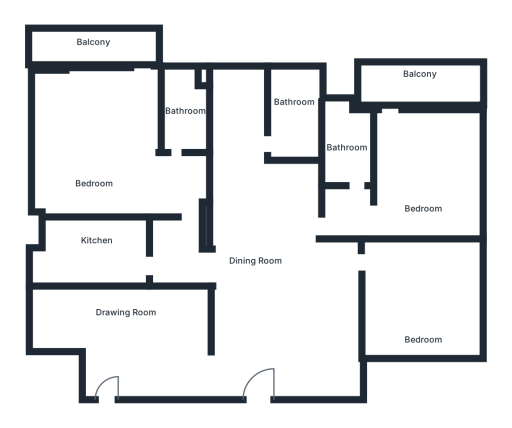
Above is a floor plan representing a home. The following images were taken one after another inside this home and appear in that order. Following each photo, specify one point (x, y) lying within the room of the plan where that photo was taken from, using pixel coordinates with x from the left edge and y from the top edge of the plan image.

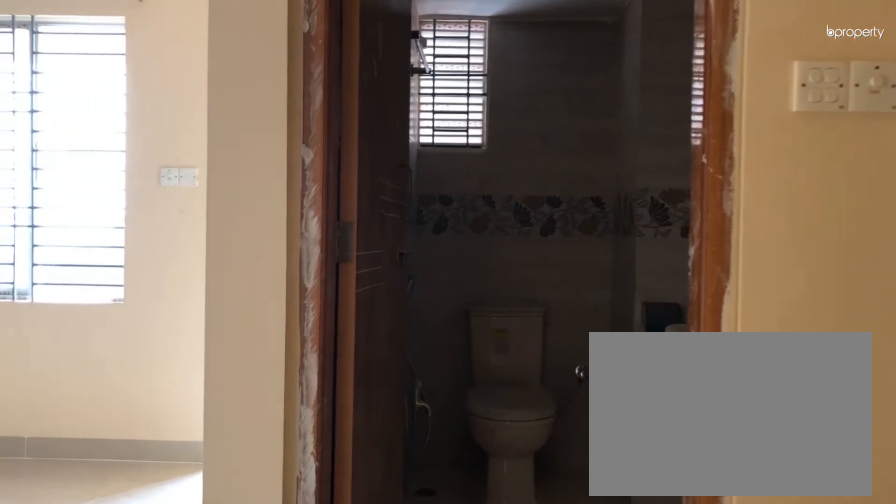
(167, 192)
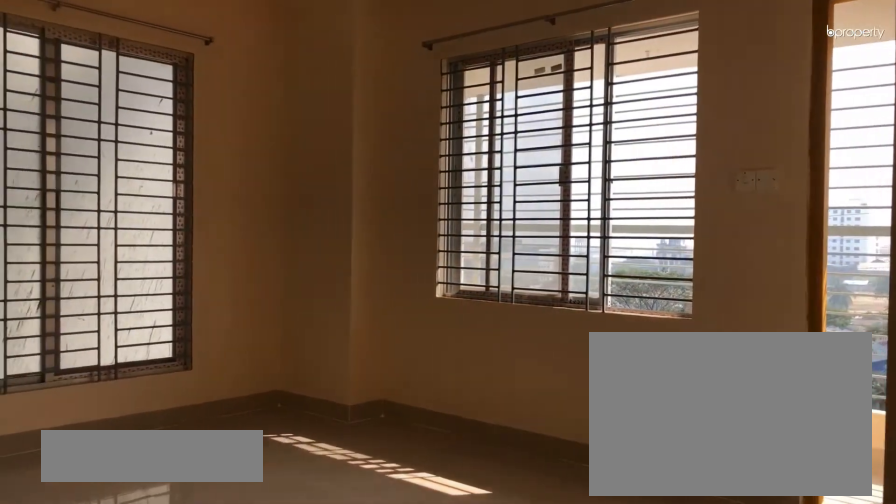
(86, 152)
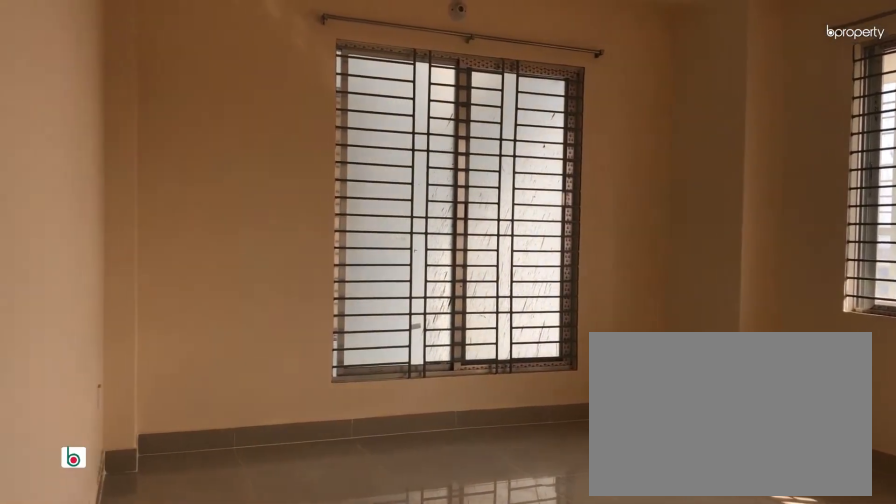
(86, 152)
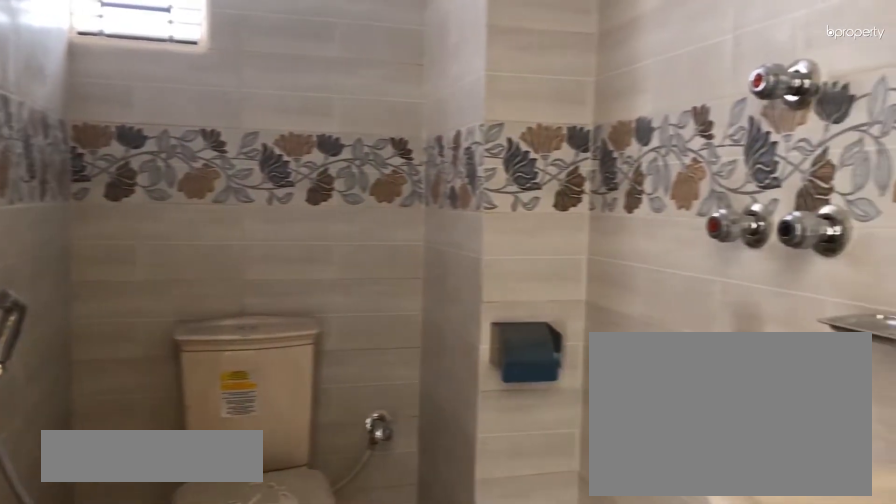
(183, 109)
